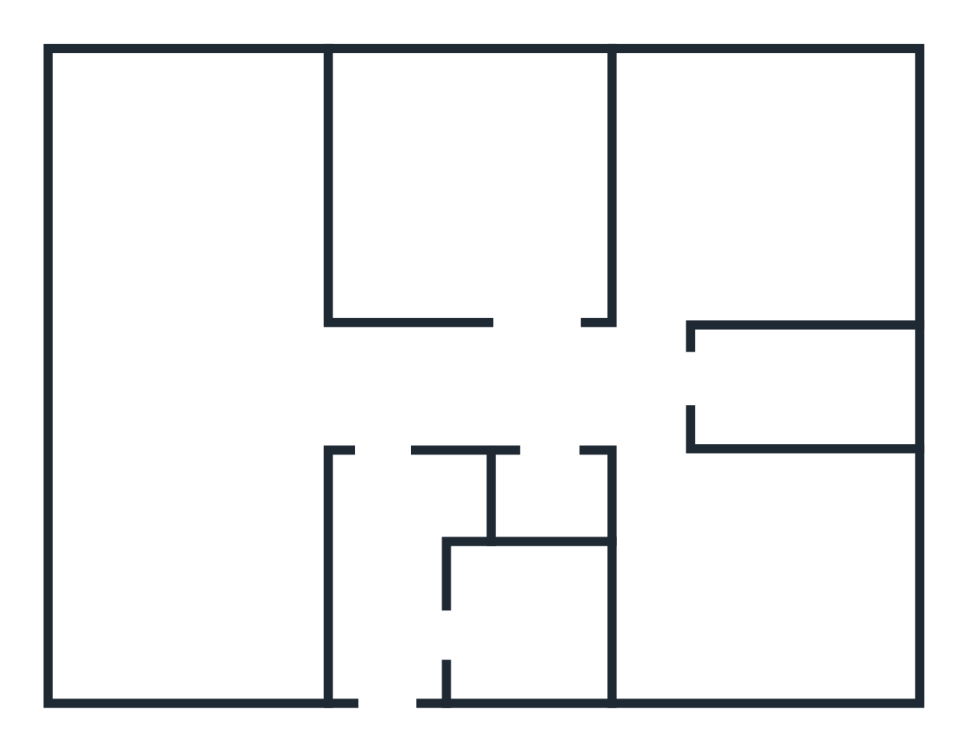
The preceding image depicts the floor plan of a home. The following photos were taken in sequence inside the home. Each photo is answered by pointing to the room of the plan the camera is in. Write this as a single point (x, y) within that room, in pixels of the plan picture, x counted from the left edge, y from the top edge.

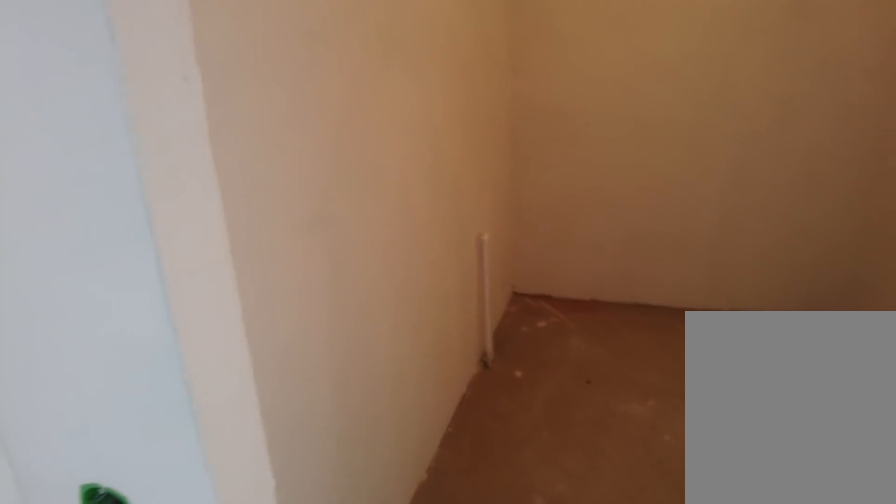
(651, 396)
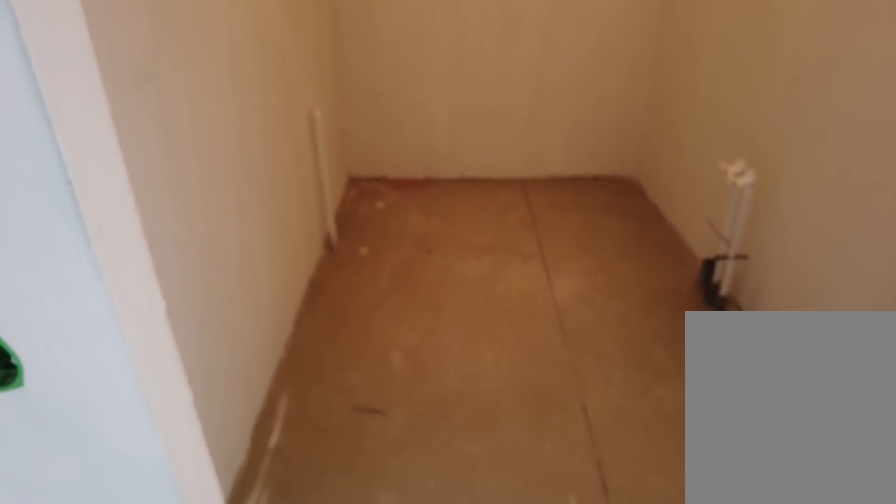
(651, 396)
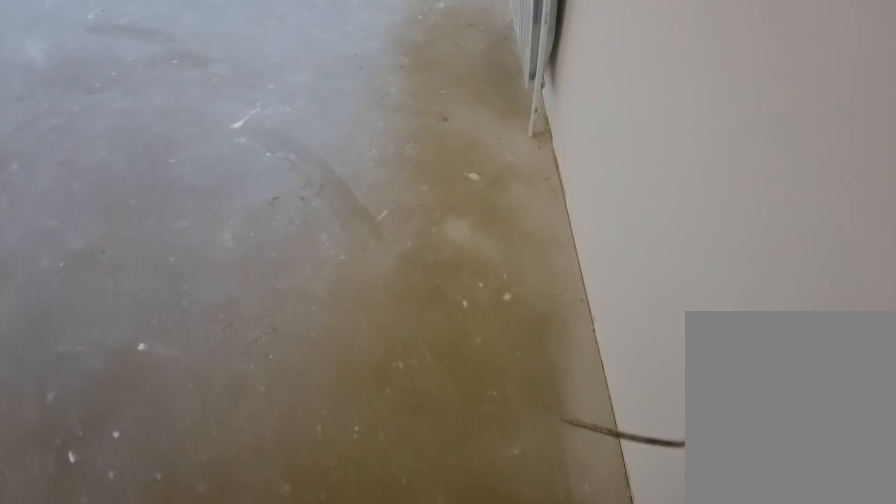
(674, 266)
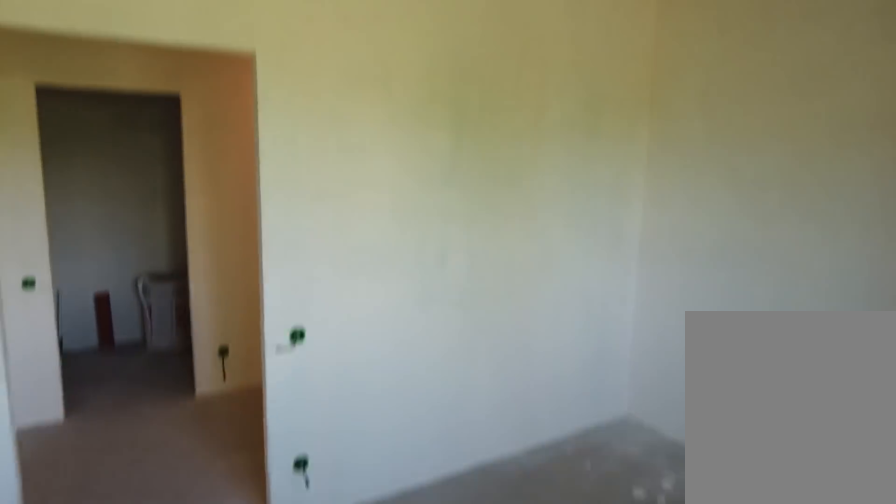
(535, 275)
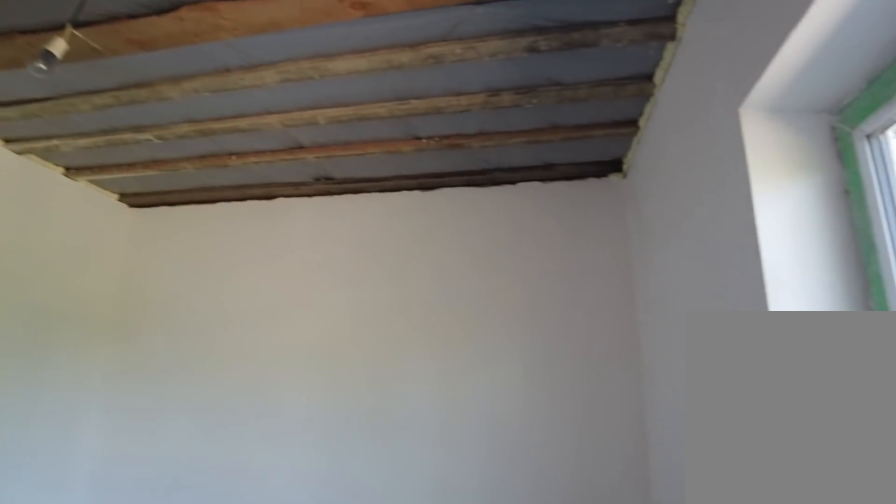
(535, 275)
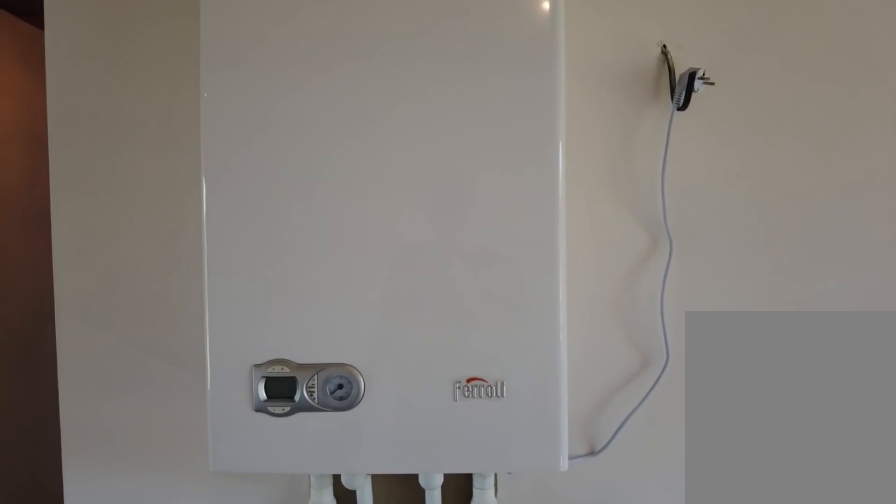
(213, 401)
